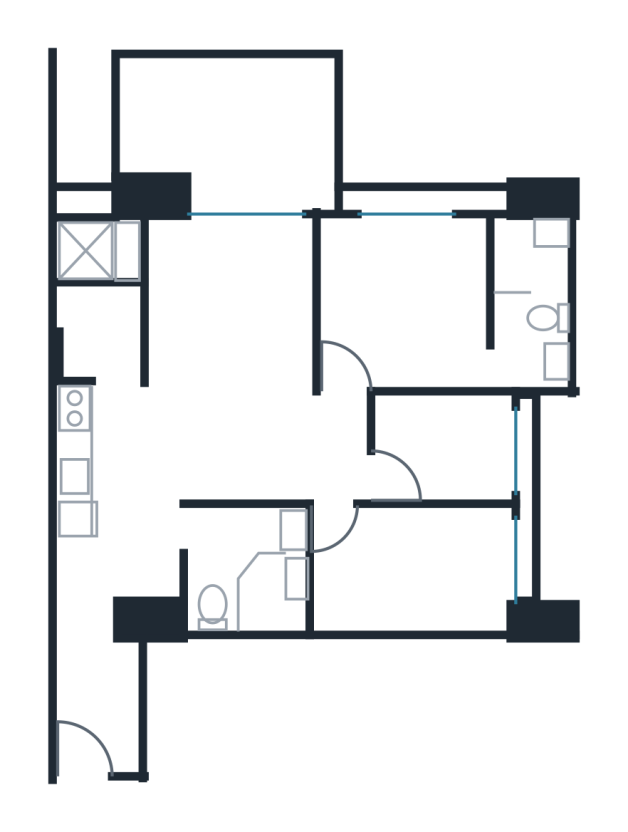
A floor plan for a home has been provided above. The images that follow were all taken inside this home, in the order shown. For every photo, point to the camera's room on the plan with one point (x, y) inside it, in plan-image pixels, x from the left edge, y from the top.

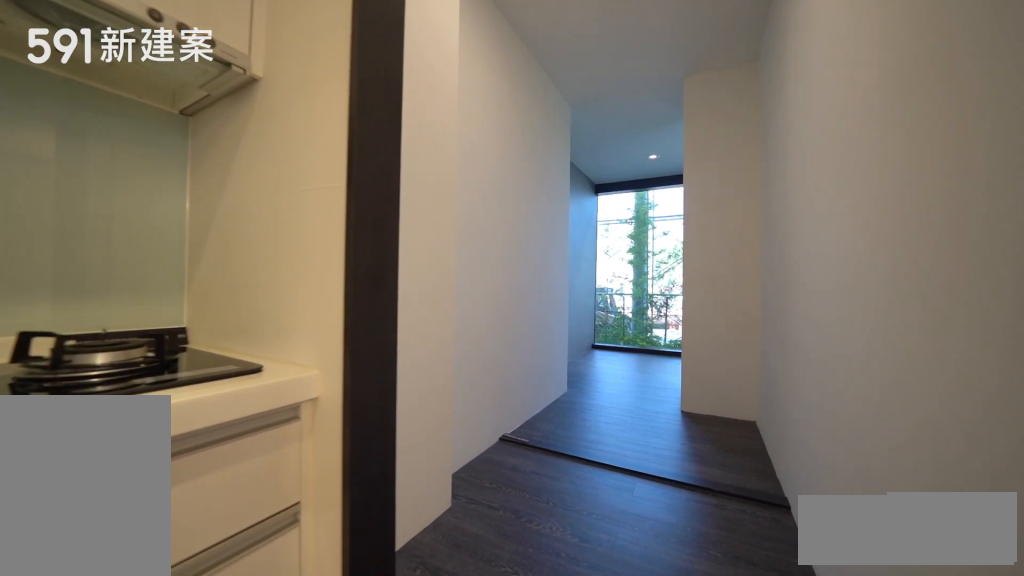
(93, 338)
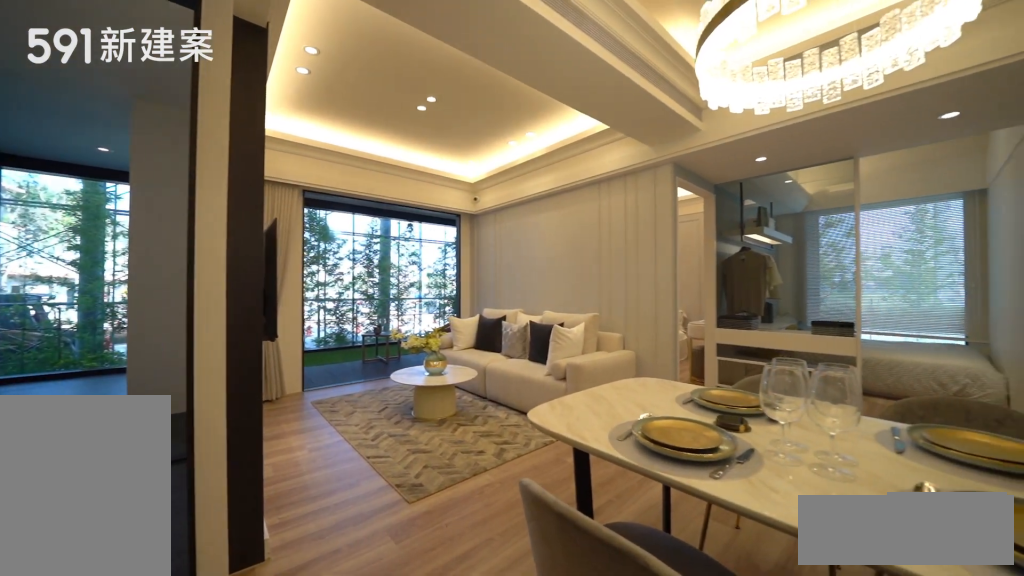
(246, 444)
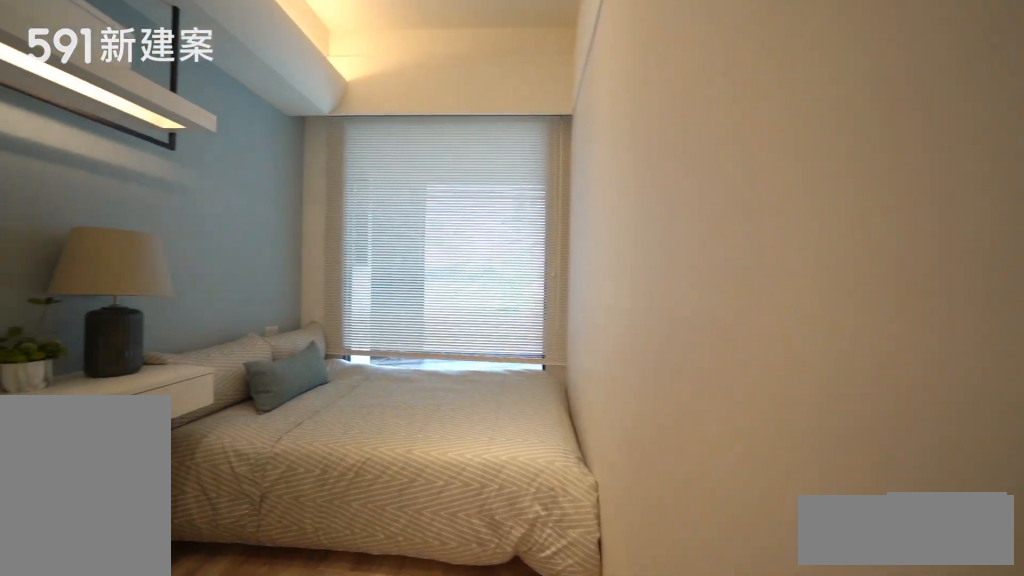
(438, 445)
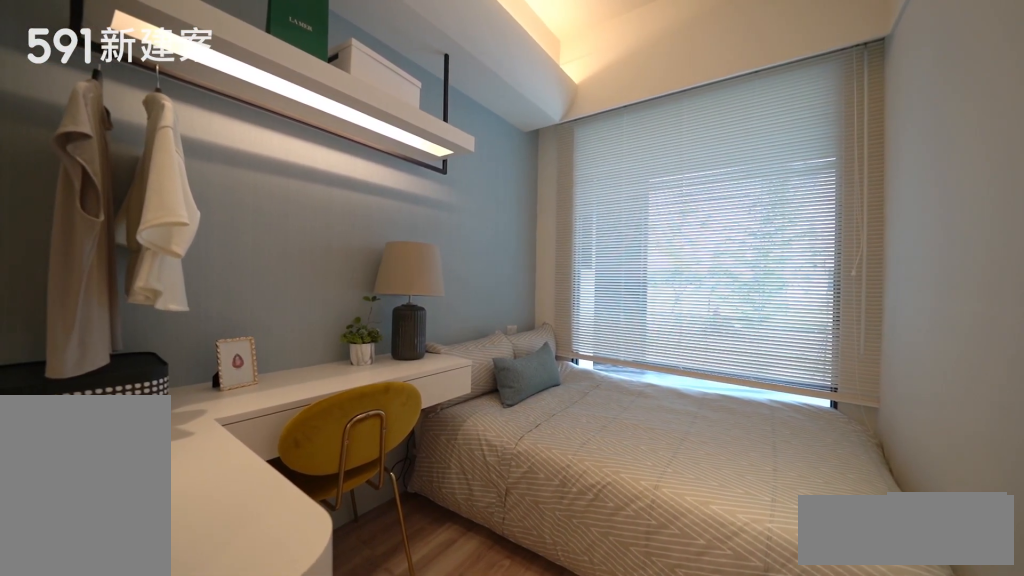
(438, 445)
